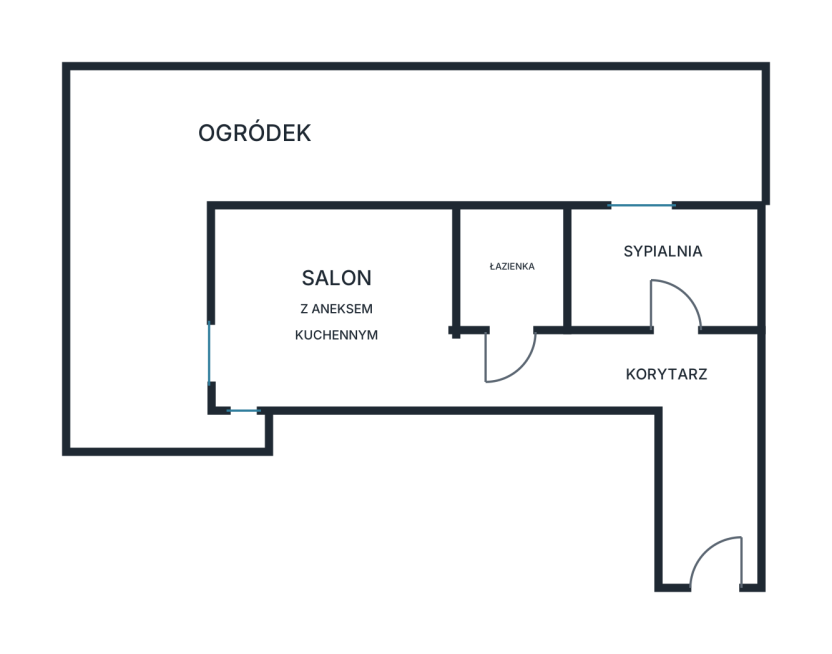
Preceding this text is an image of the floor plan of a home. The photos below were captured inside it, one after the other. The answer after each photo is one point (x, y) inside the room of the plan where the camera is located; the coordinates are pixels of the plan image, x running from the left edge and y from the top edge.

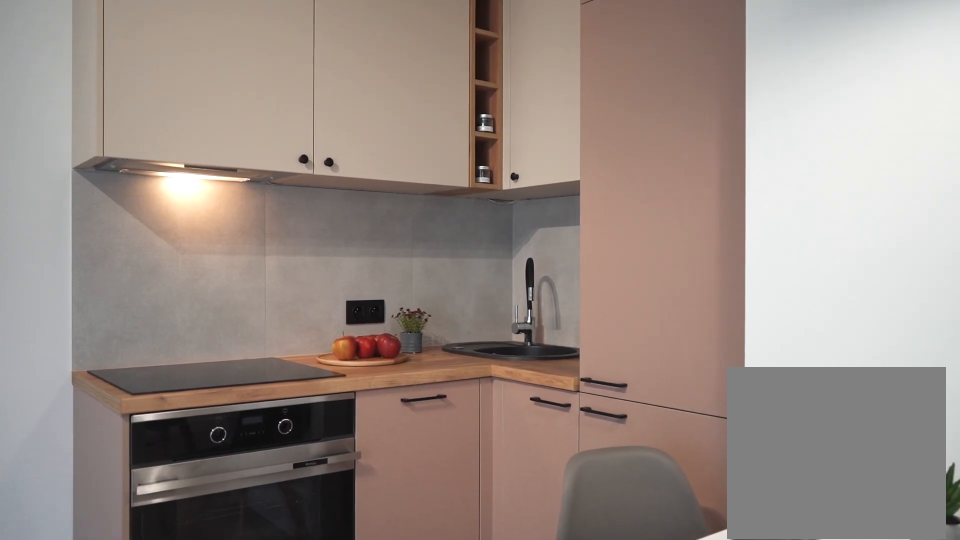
(332, 308)
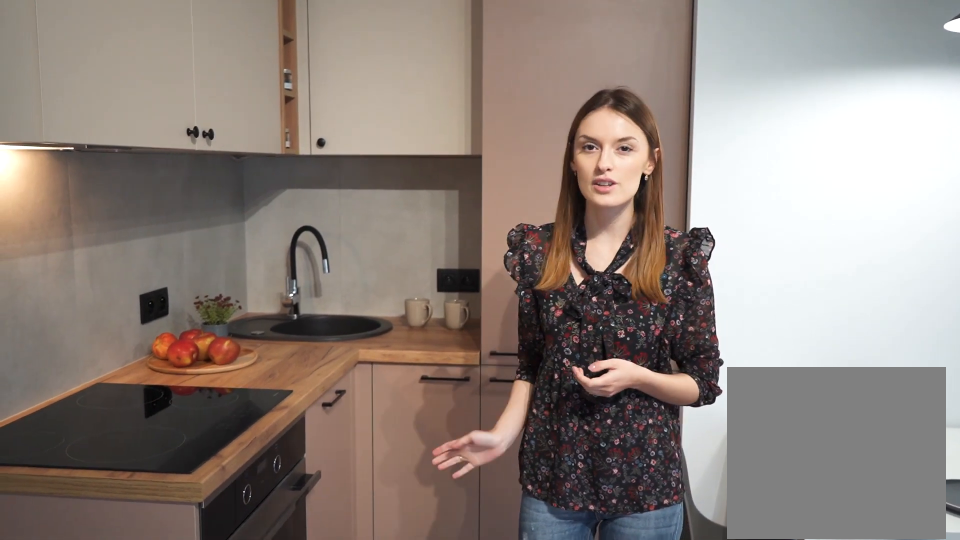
(333, 307)
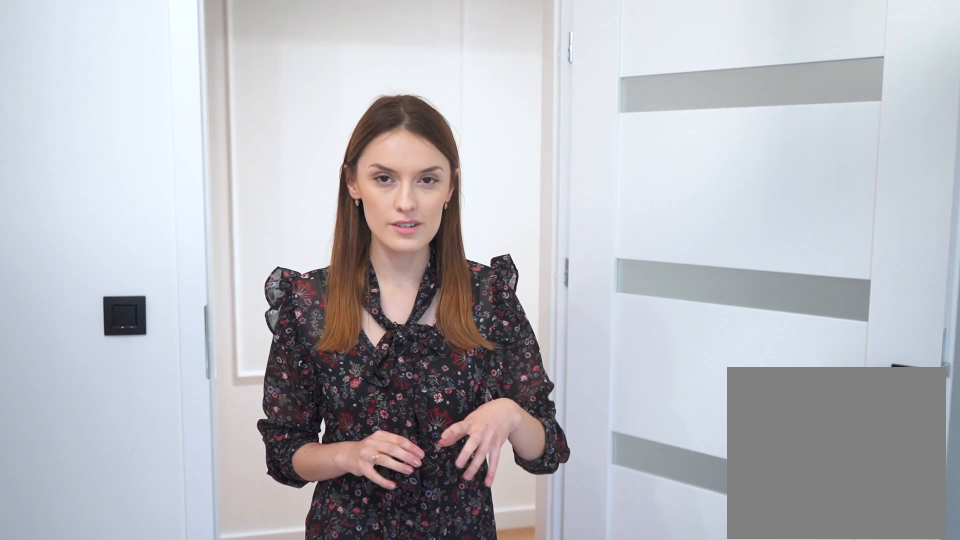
(661, 264)
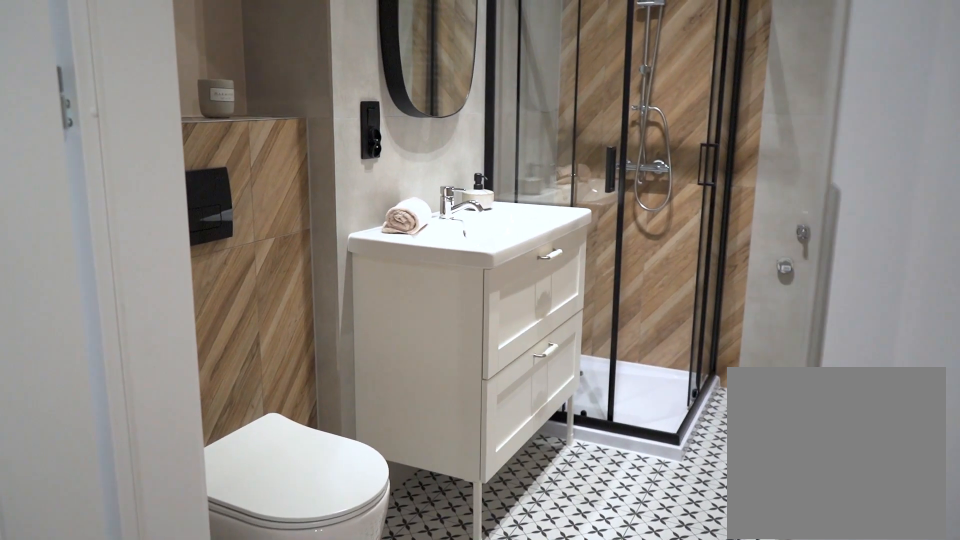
(510, 268)
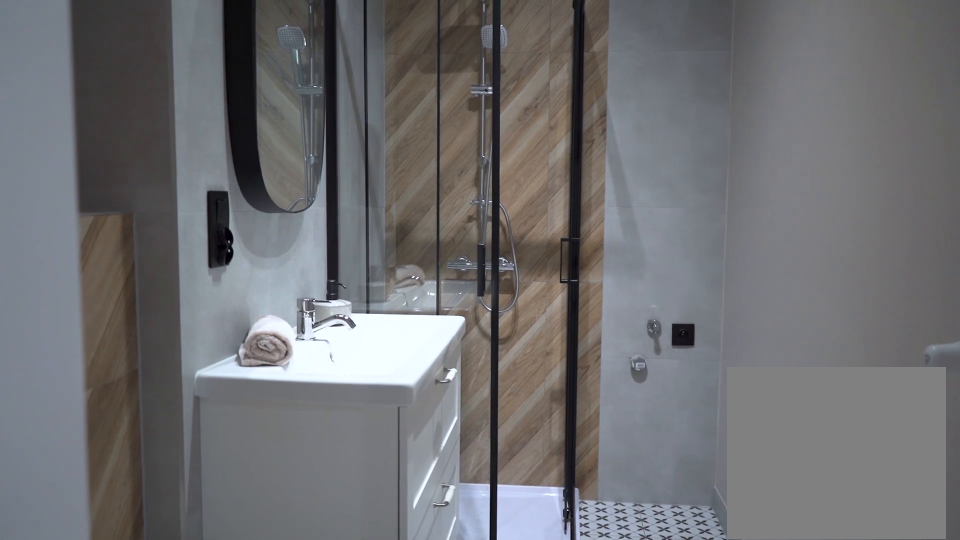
(512, 269)
